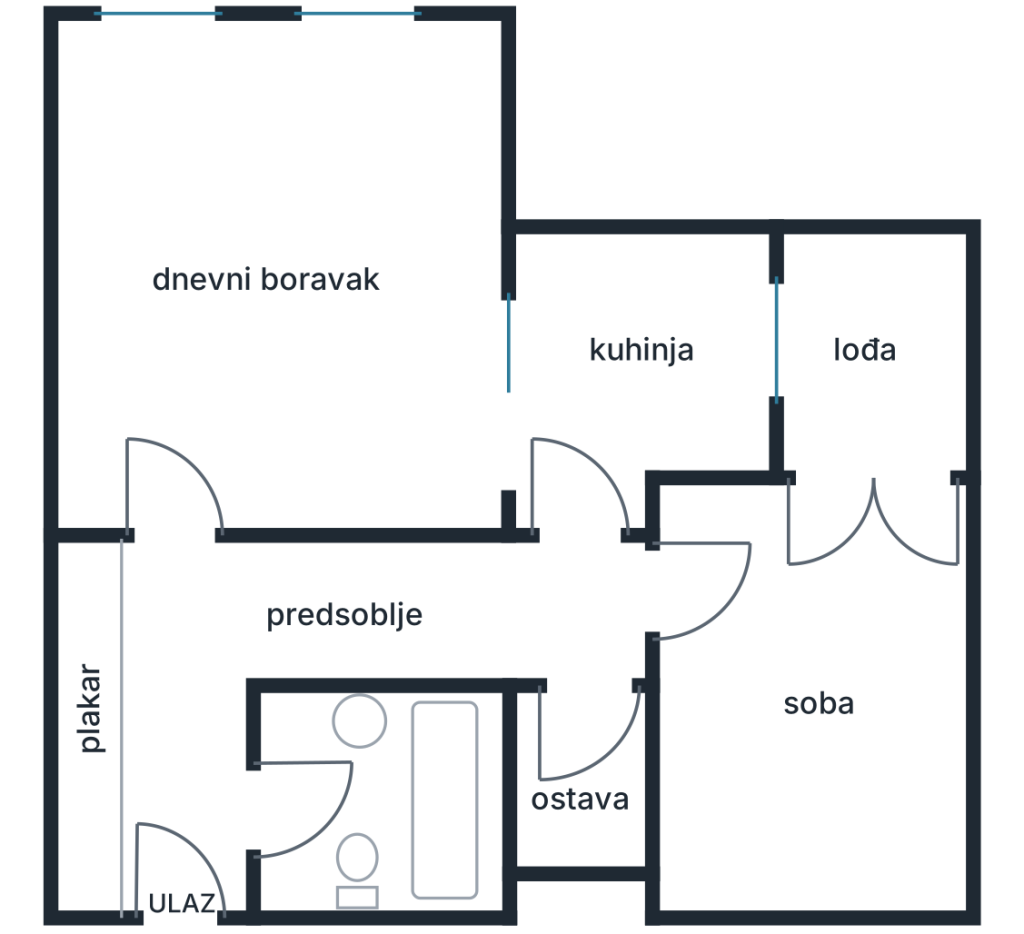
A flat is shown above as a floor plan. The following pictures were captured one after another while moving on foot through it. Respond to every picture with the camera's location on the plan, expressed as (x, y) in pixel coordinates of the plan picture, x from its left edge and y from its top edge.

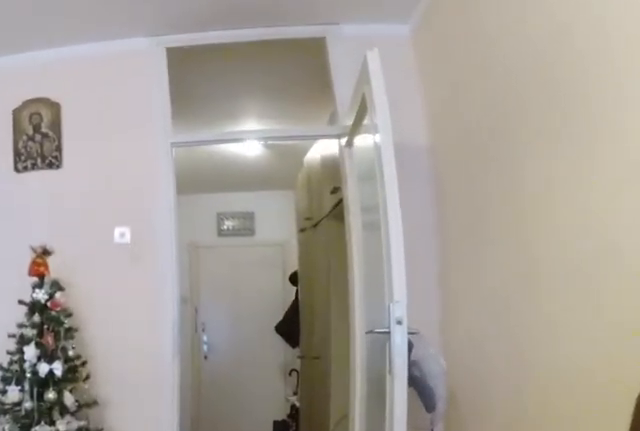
(163, 250)
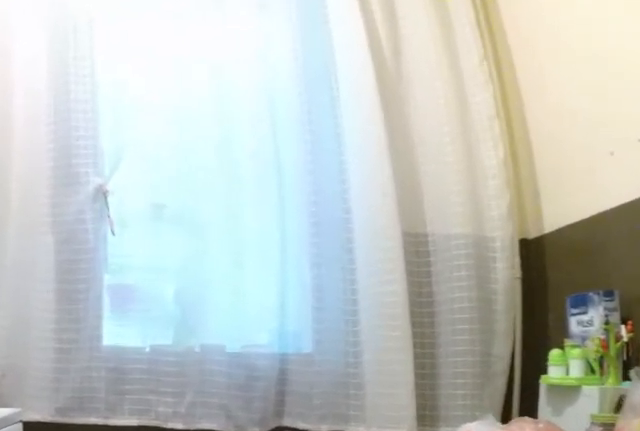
(488, 399)
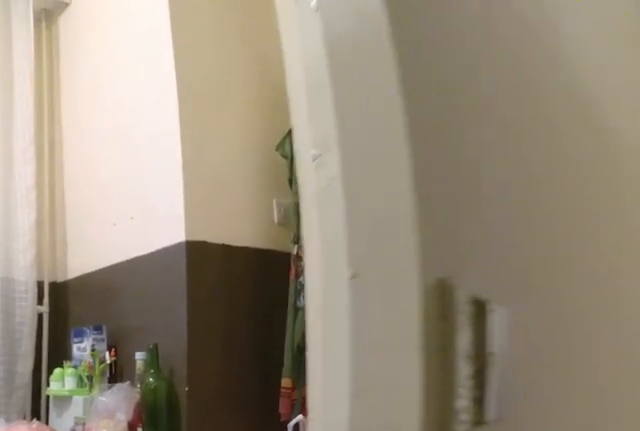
(472, 403)
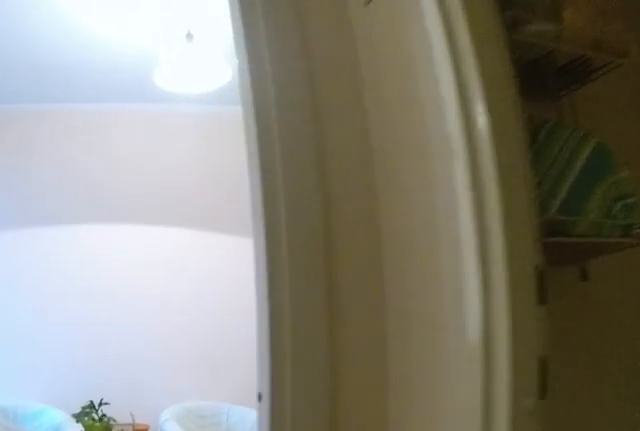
(497, 614)
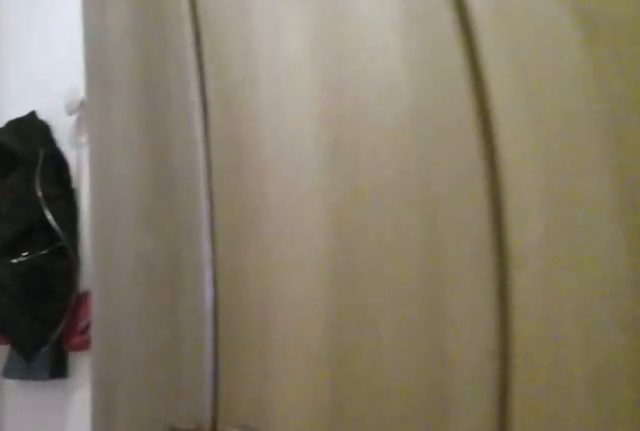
(169, 708)
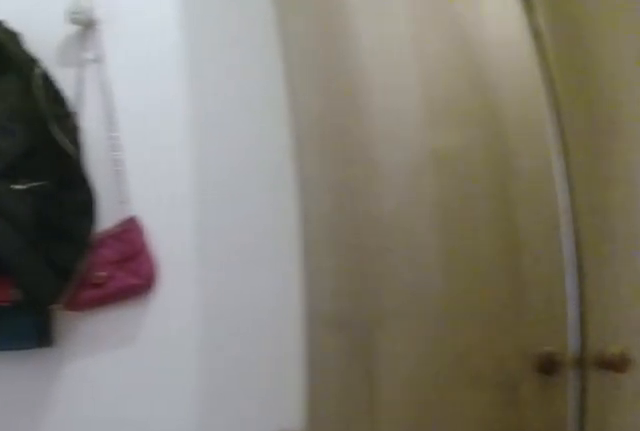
(218, 746)
